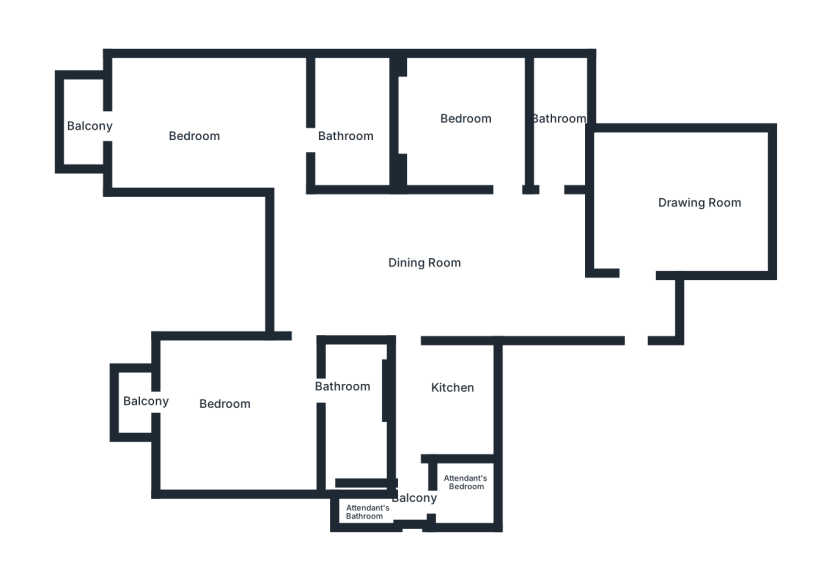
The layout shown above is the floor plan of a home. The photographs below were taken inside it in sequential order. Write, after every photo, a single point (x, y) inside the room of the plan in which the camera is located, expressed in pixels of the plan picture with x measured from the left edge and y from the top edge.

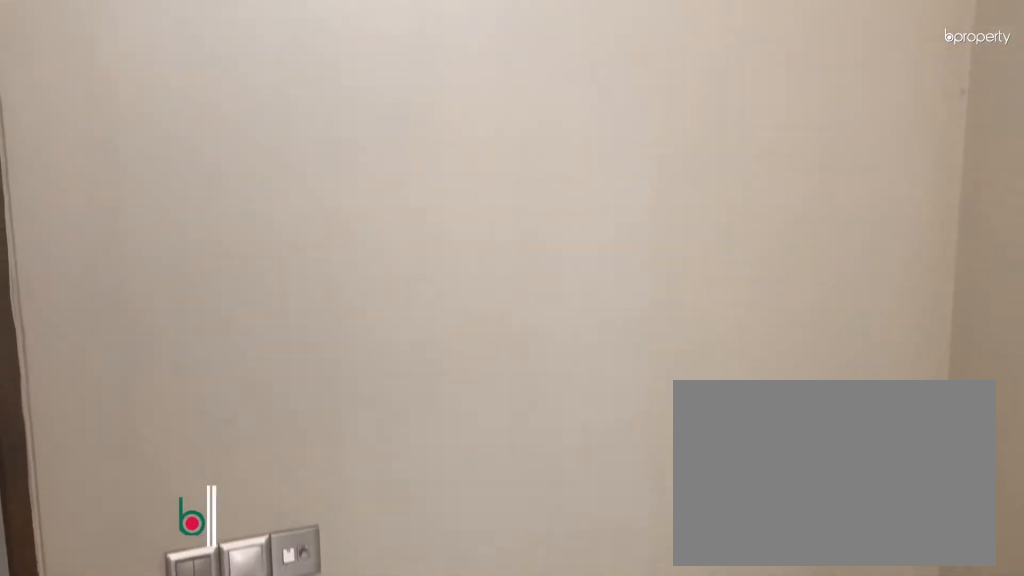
(468, 123)
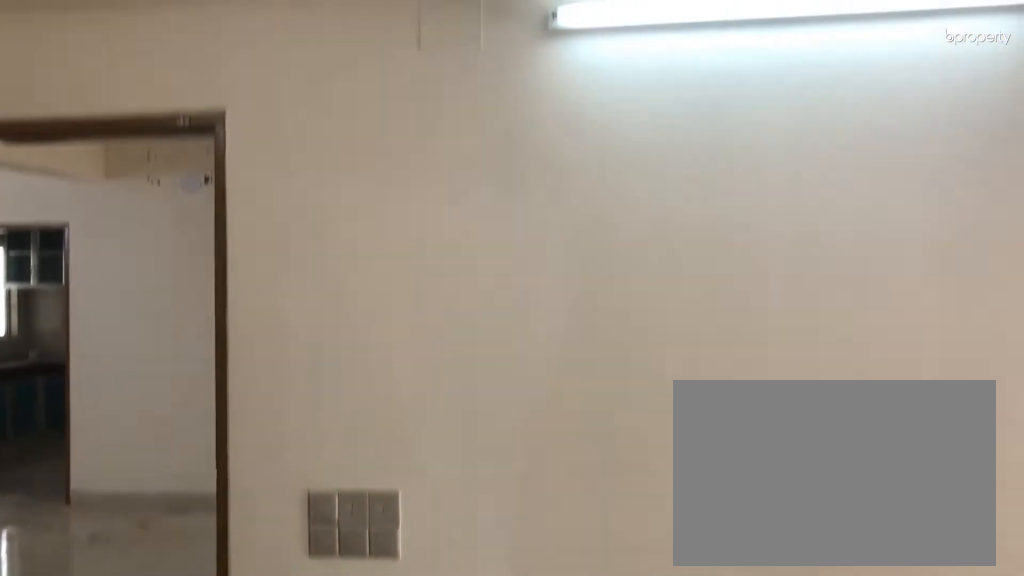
(182, 117)
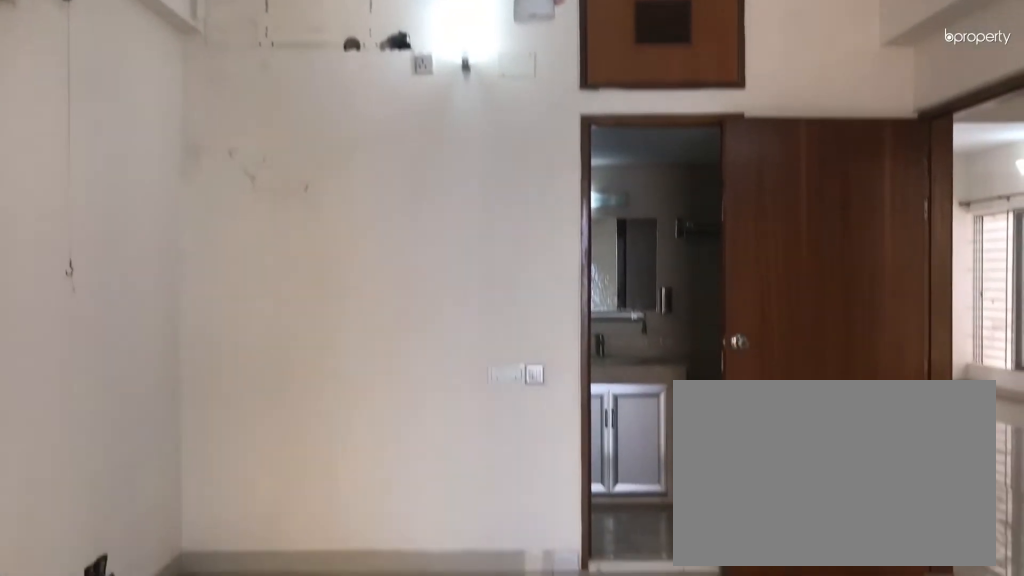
(182, 117)
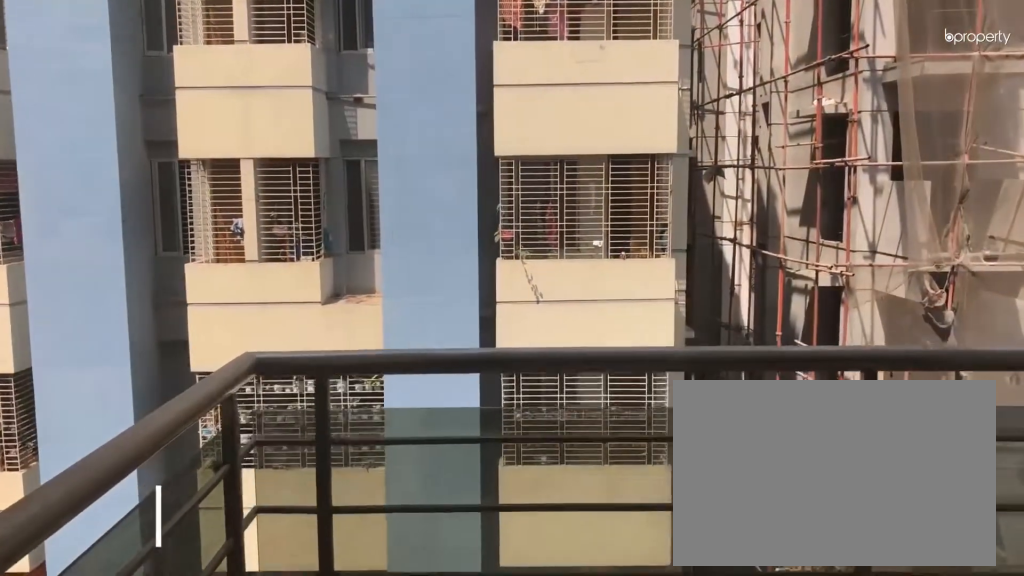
(88, 123)
